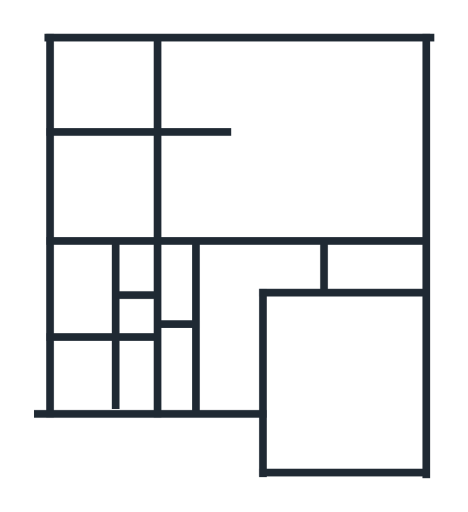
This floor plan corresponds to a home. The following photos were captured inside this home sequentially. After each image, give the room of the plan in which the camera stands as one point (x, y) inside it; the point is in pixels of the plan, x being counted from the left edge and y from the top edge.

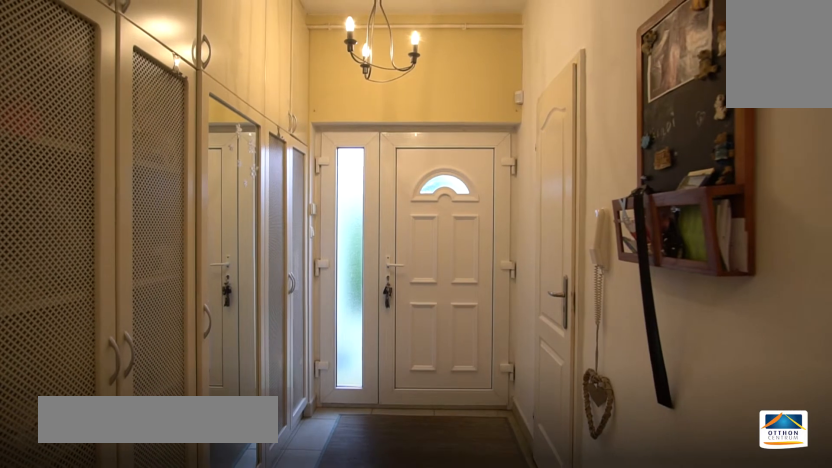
(226, 333)
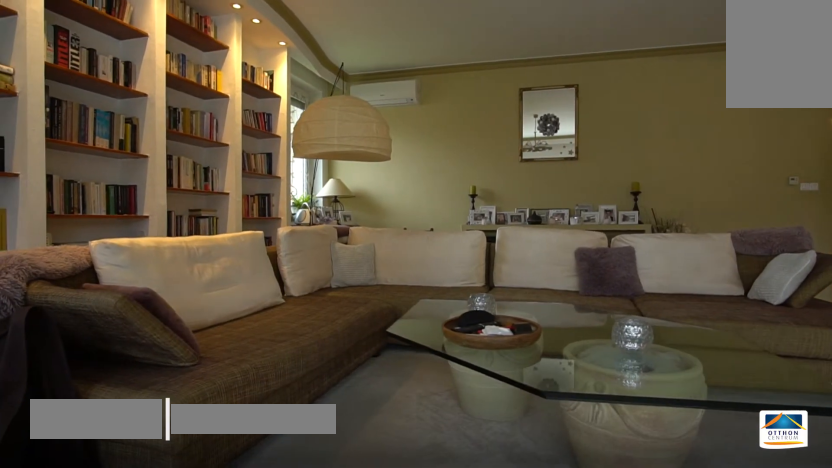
(303, 144)
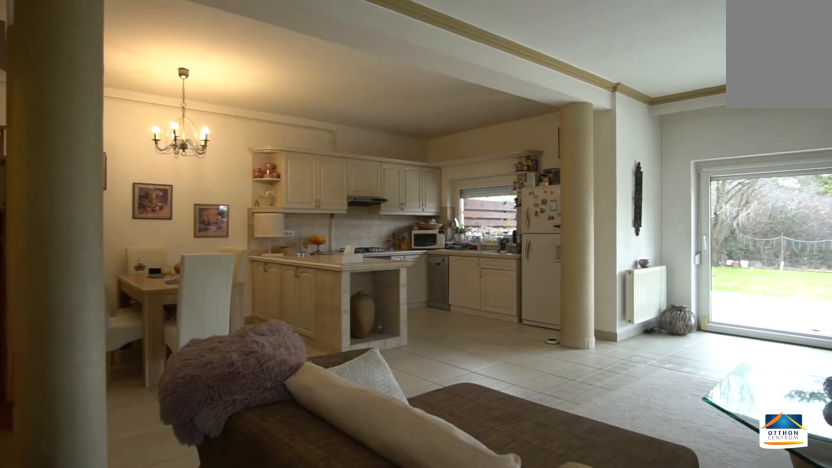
(303, 144)
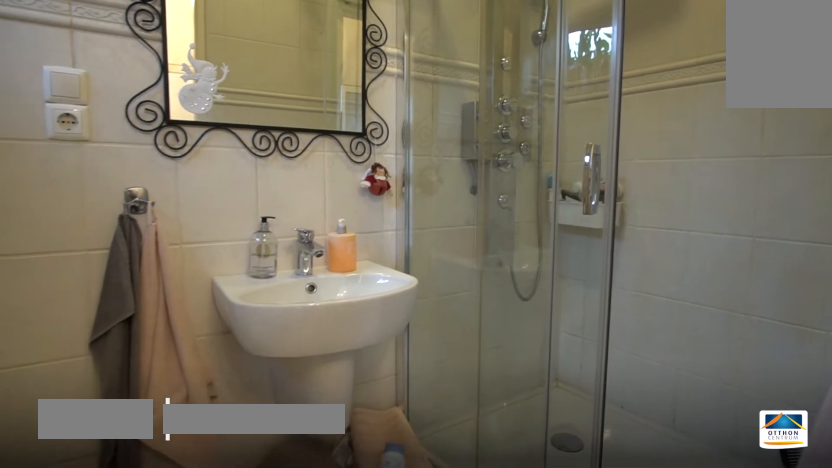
(181, 358)
